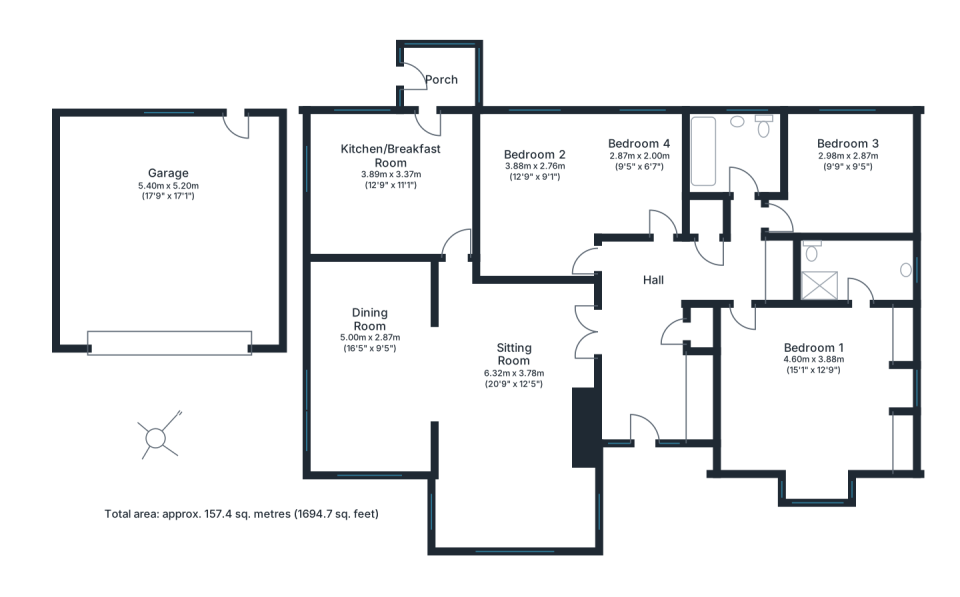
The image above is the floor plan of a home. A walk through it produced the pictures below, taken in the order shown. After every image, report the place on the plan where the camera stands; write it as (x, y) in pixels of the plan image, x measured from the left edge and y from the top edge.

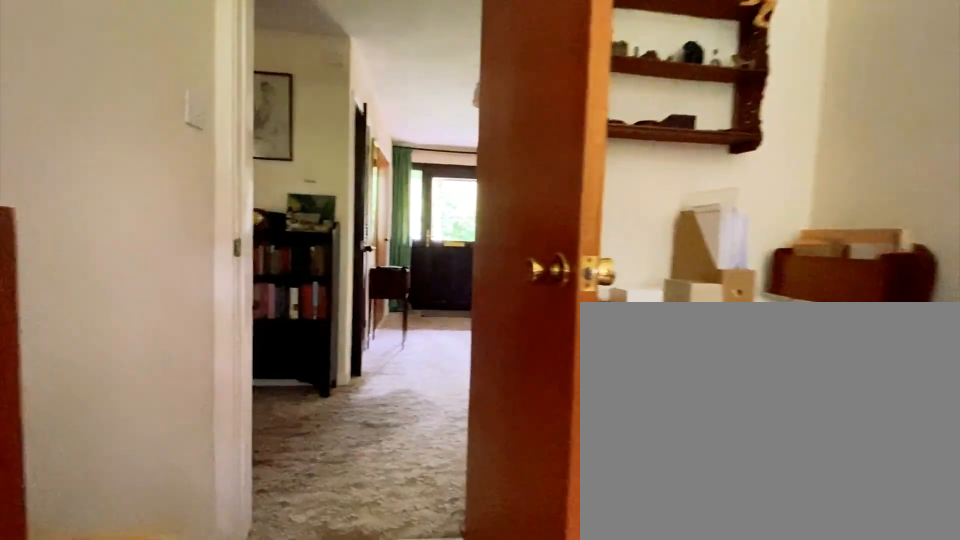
(639, 191)
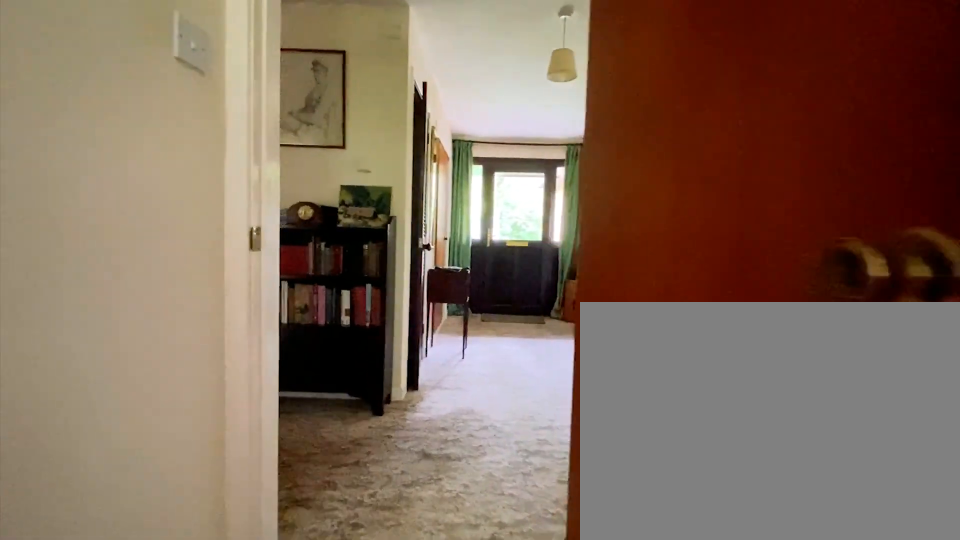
(643, 205)
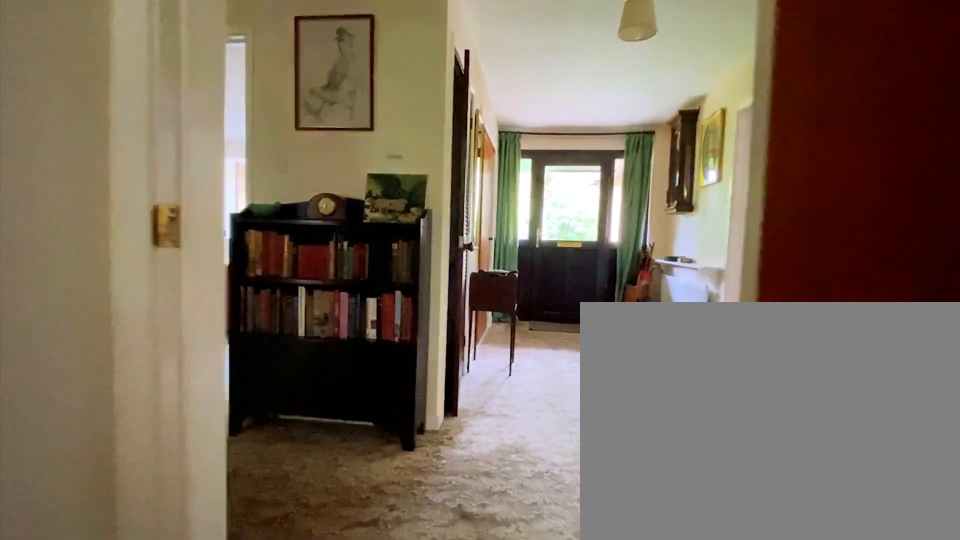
(648, 221)
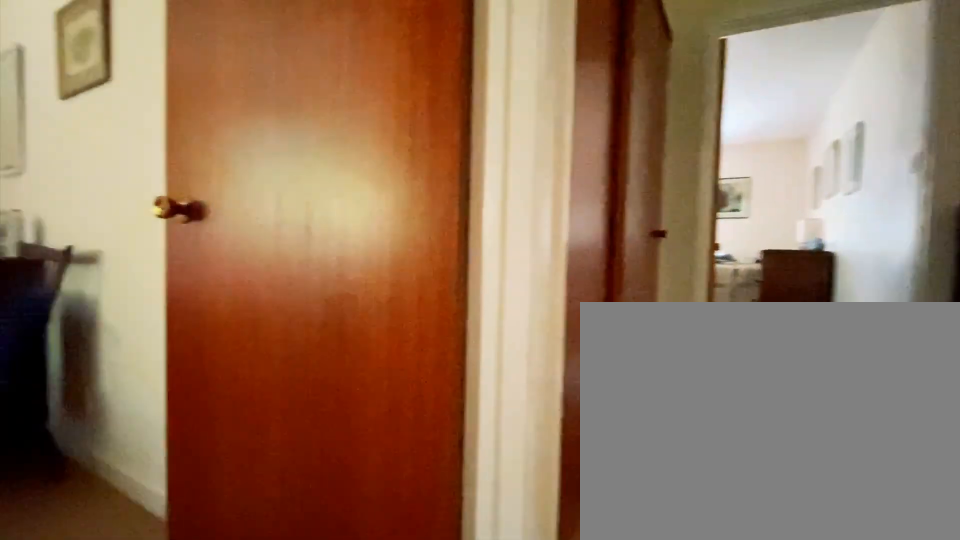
(760, 218)
